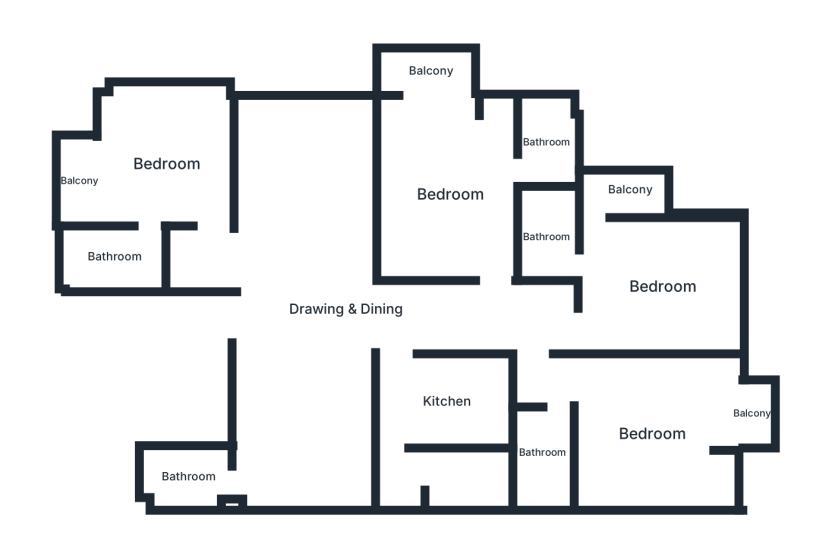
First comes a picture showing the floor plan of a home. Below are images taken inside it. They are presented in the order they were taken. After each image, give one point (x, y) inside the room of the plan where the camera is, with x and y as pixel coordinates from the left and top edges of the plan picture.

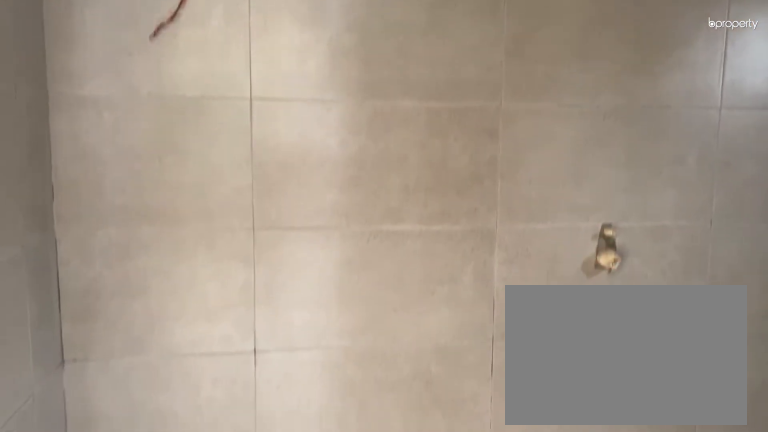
(114, 257)
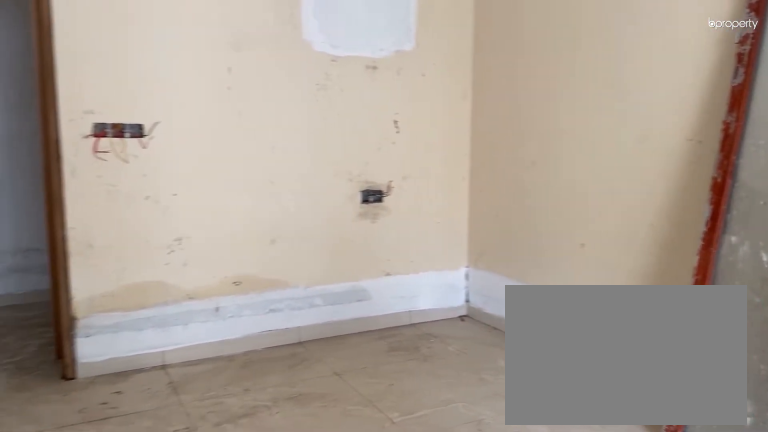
(449, 195)
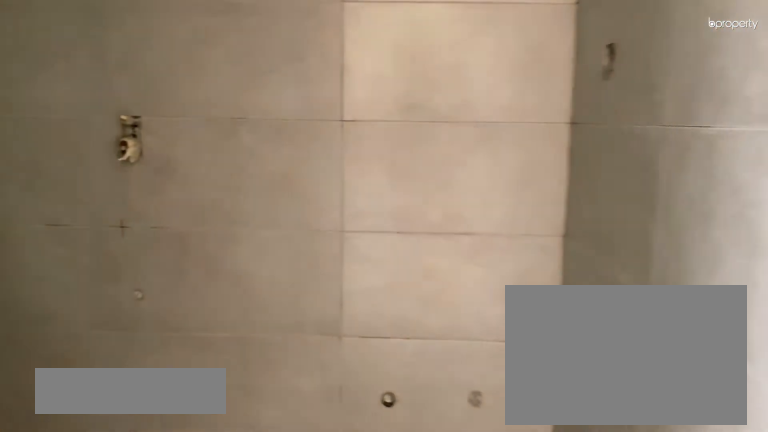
(547, 143)
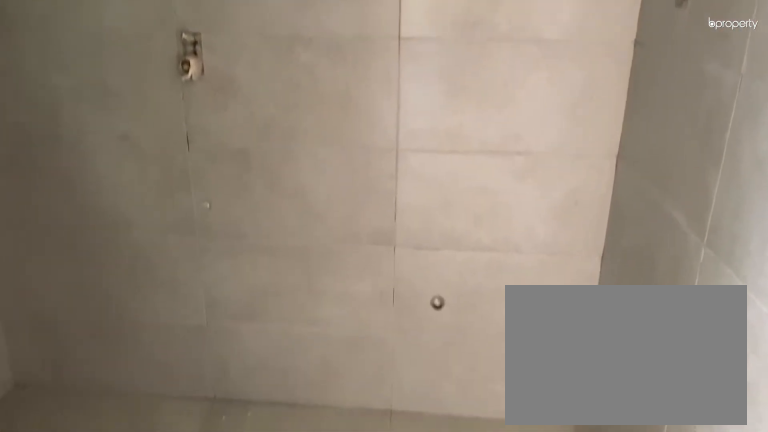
(547, 143)
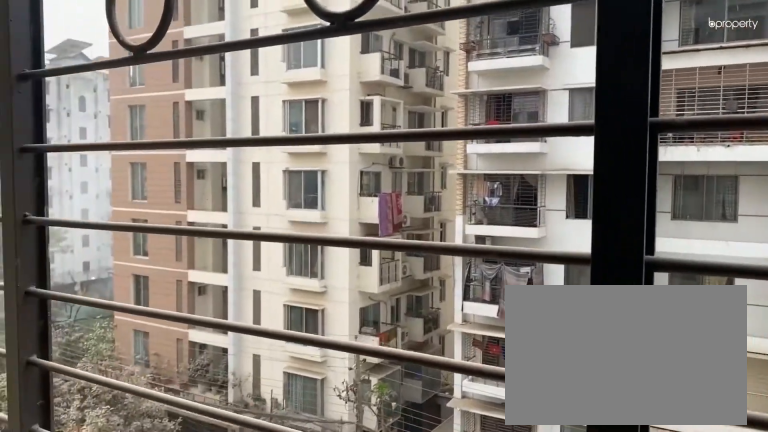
(431, 71)
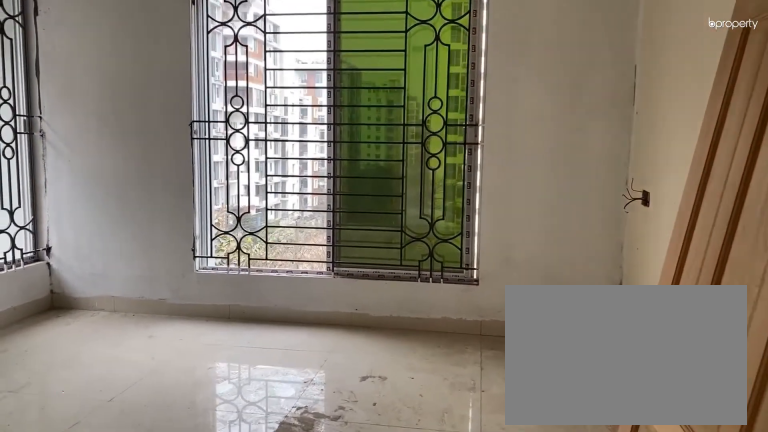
(661, 287)
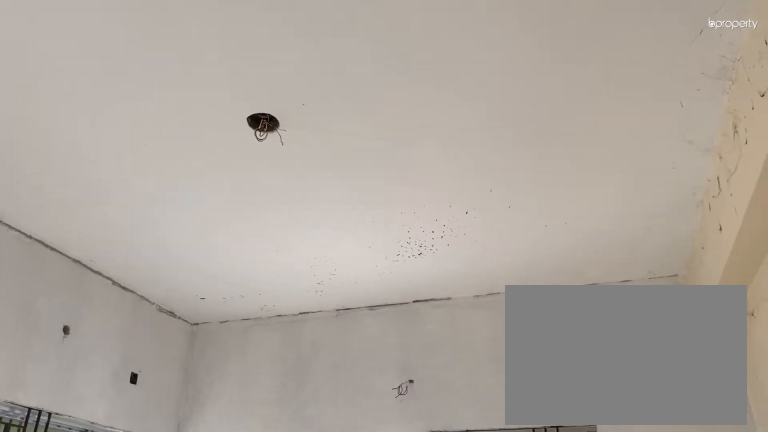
(661, 287)
